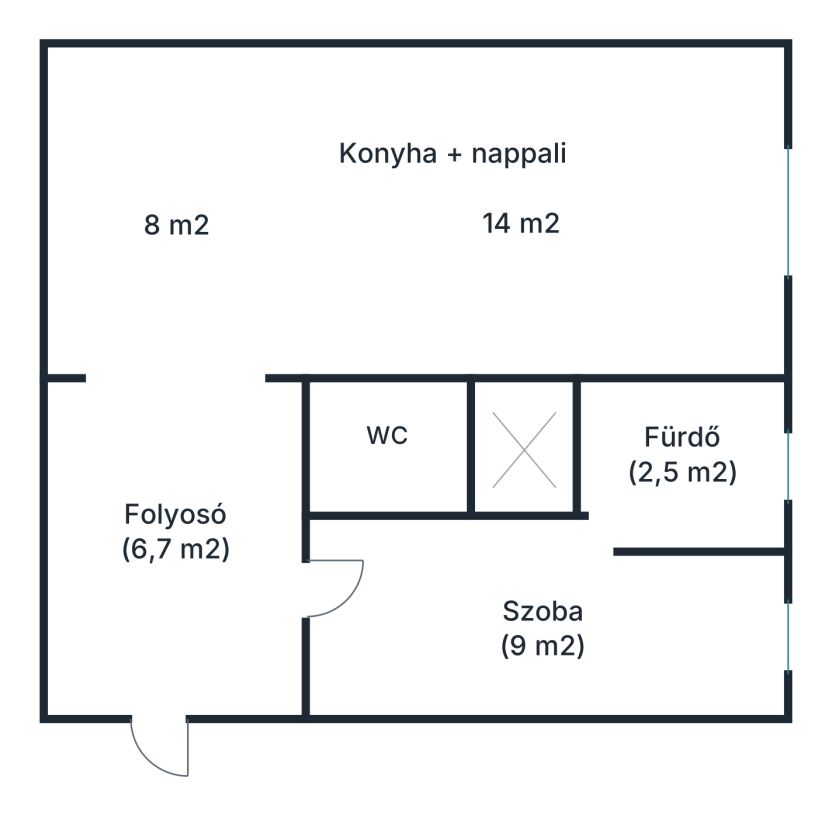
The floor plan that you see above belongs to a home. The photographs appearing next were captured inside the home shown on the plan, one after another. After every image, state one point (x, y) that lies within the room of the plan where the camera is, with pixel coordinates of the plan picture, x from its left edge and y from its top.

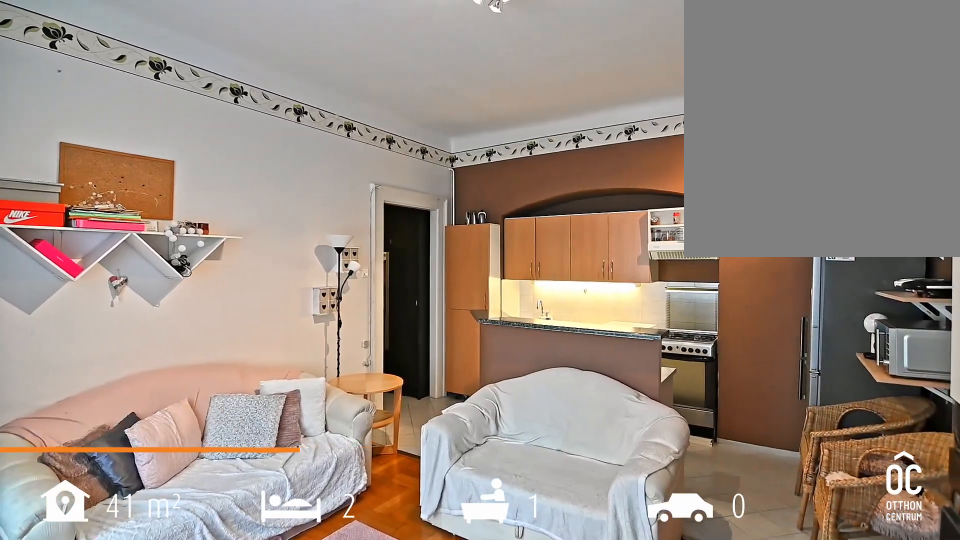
(524, 211)
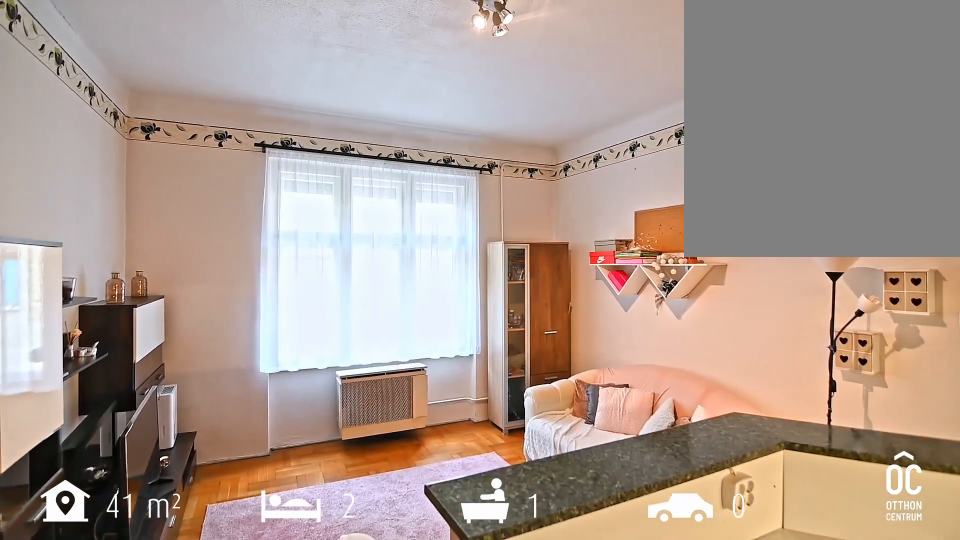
(524, 211)
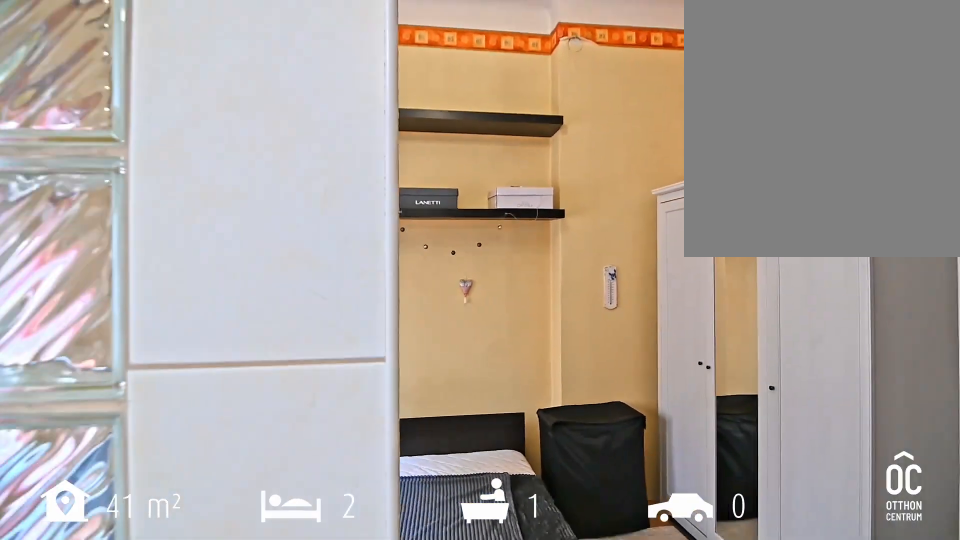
(538, 621)
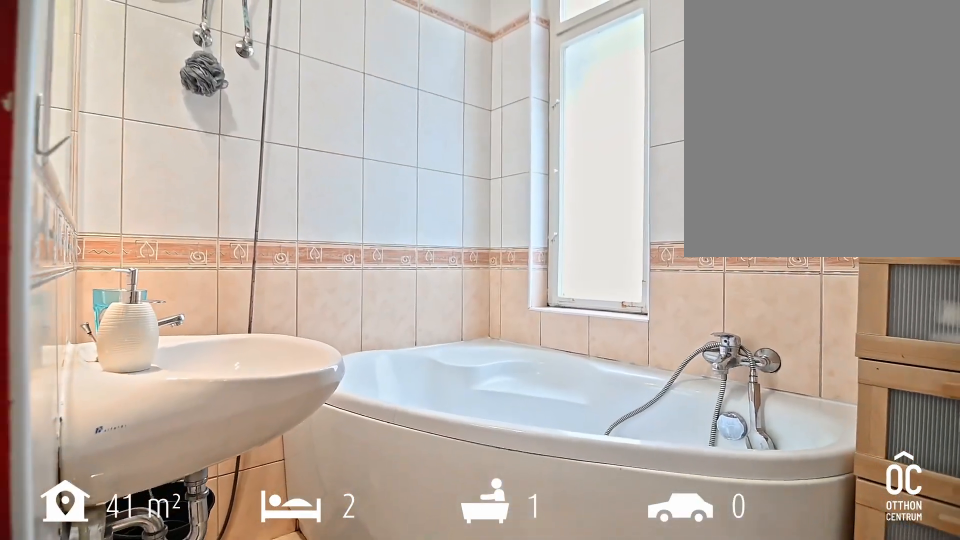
(675, 453)
